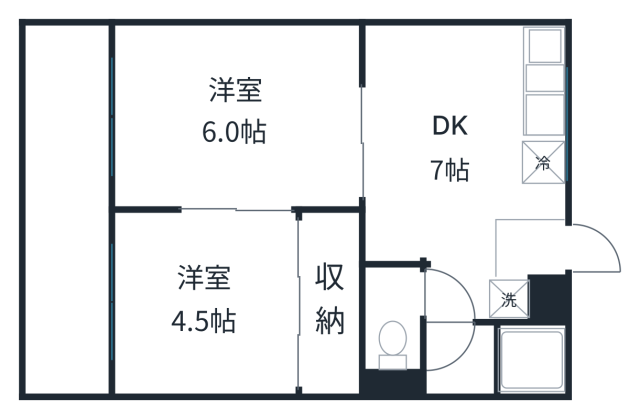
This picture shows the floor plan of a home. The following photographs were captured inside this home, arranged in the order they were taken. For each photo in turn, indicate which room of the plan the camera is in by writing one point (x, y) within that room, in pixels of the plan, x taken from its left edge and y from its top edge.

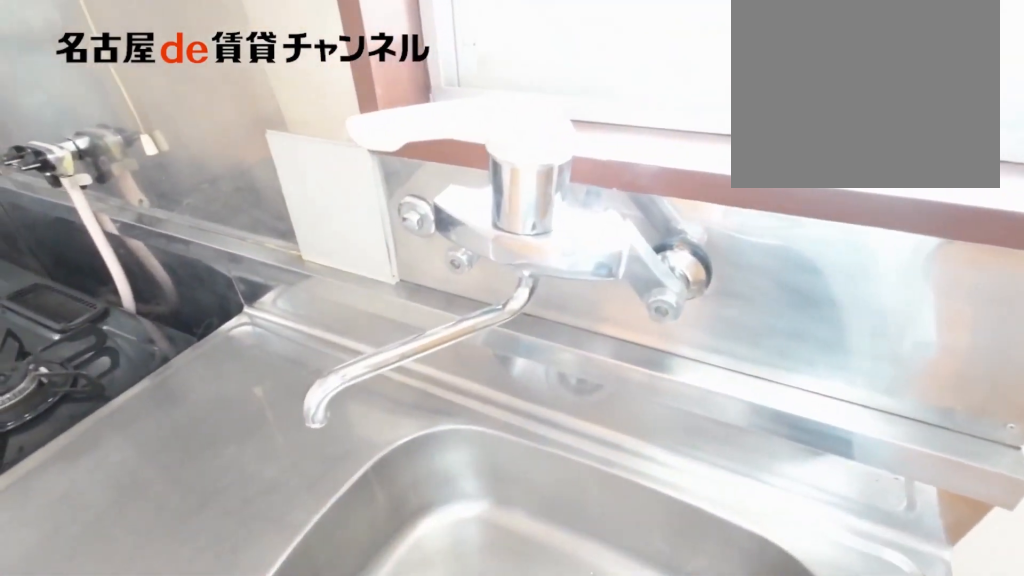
(541, 107)
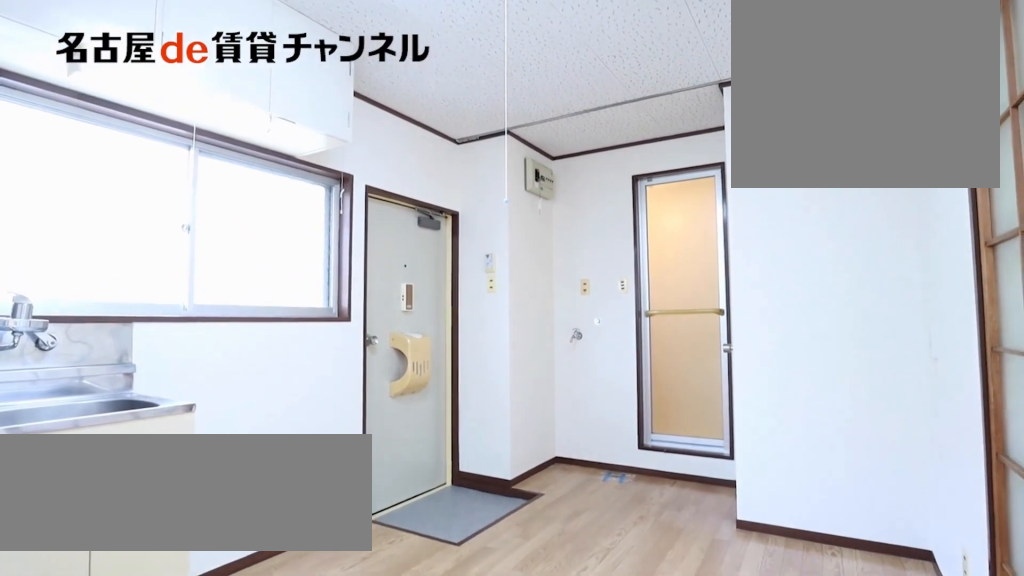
(474, 167)
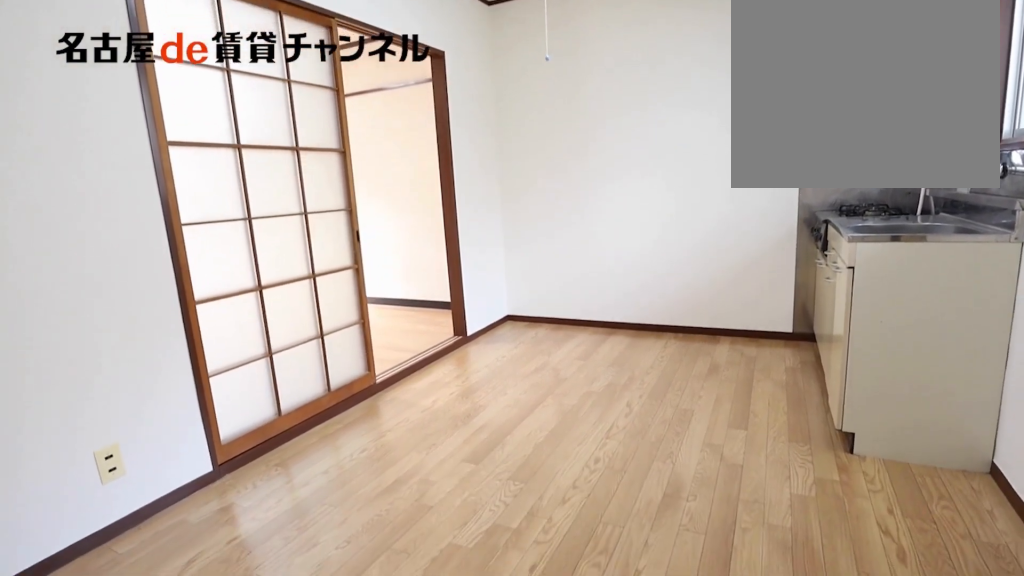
(474, 167)
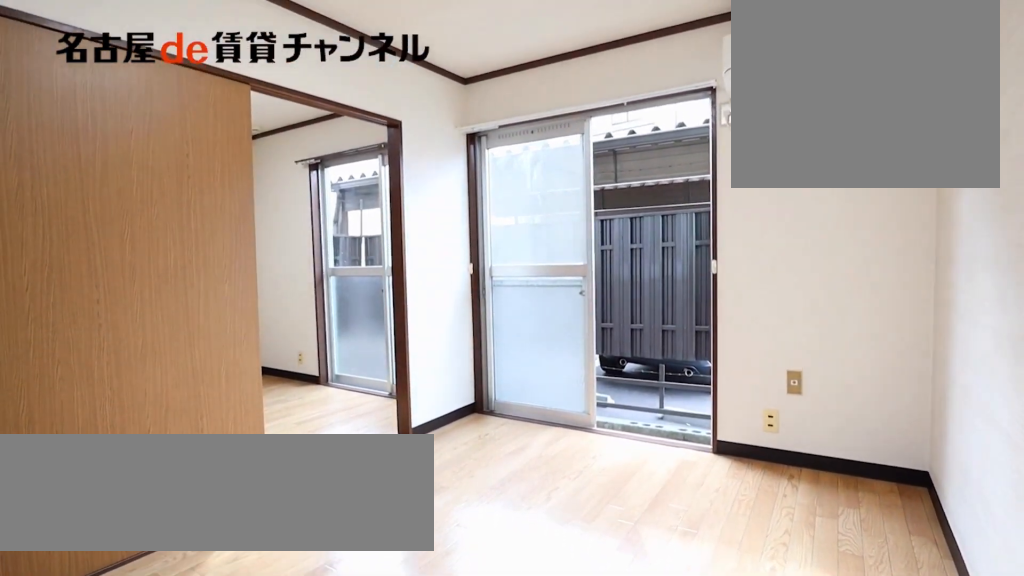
(236, 117)
